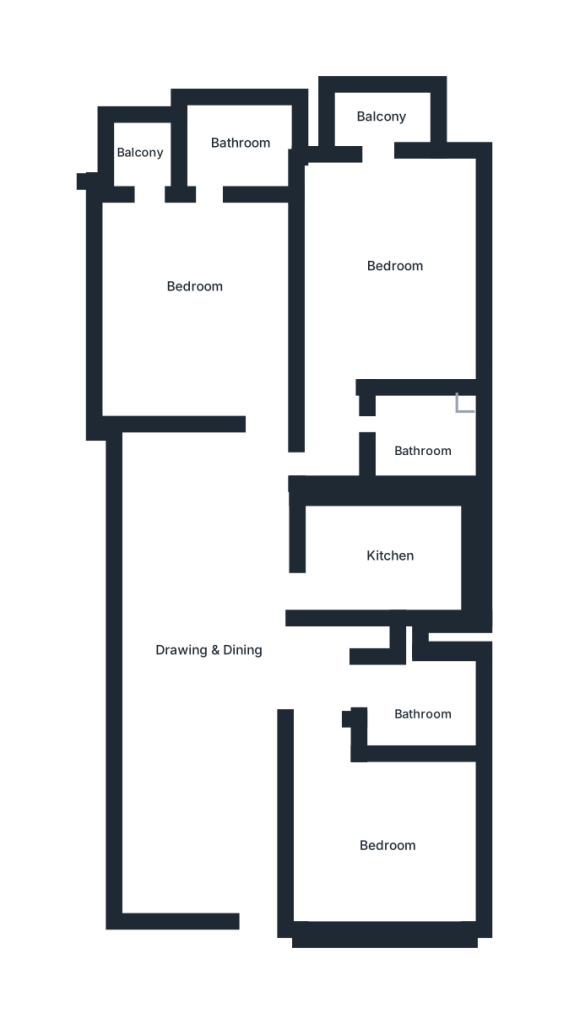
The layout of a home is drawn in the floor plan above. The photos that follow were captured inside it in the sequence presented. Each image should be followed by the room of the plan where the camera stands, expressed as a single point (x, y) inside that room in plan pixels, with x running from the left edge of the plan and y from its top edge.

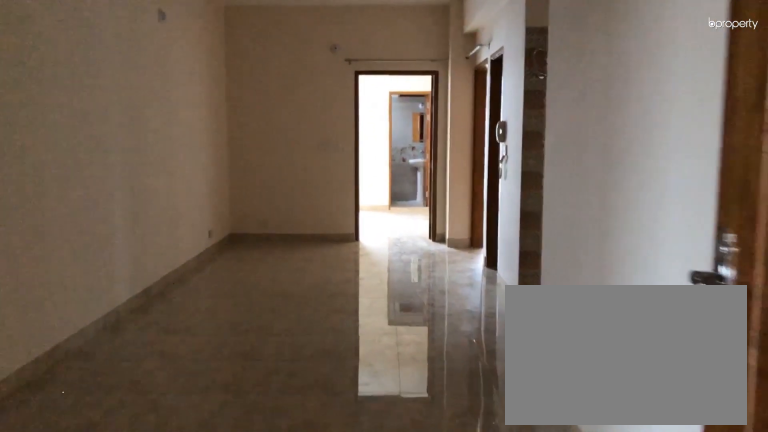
(250, 882)
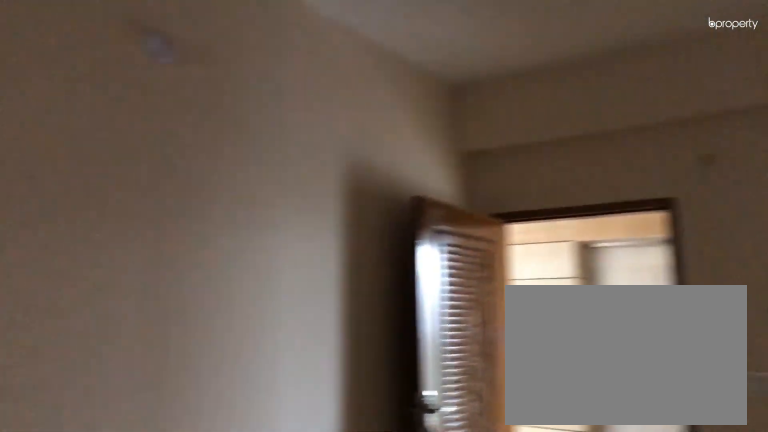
(204, 646)
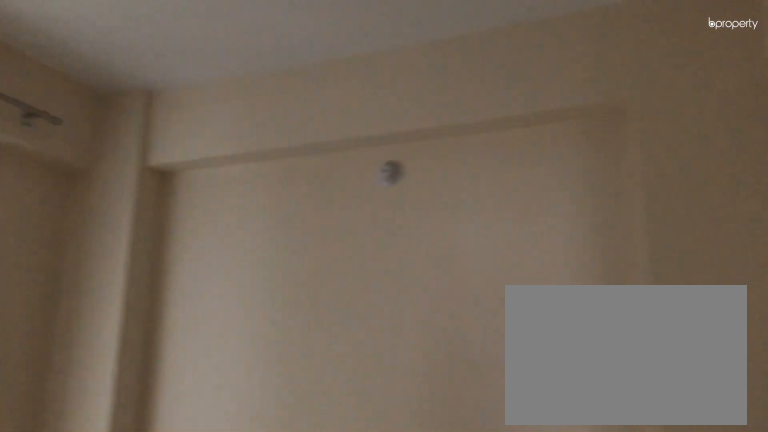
(370, 845)
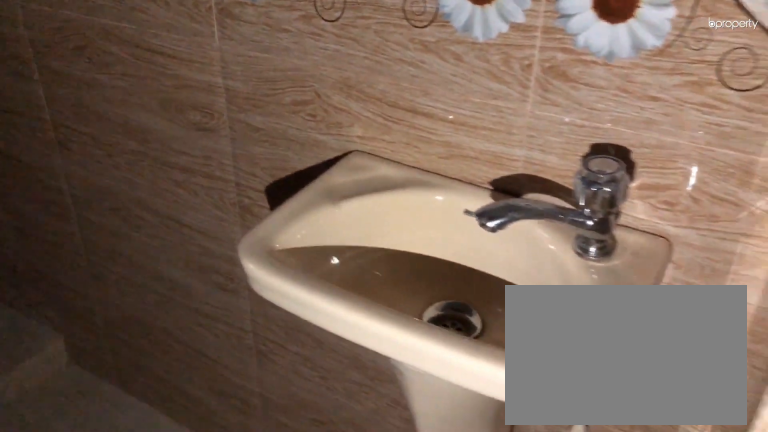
(410, 706)
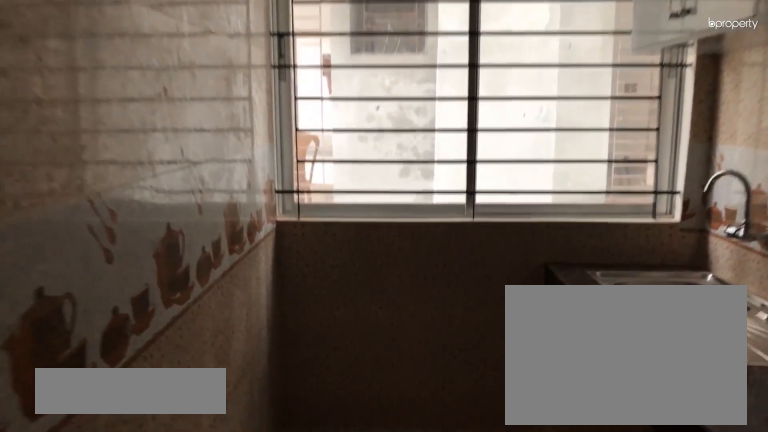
(388, 548)
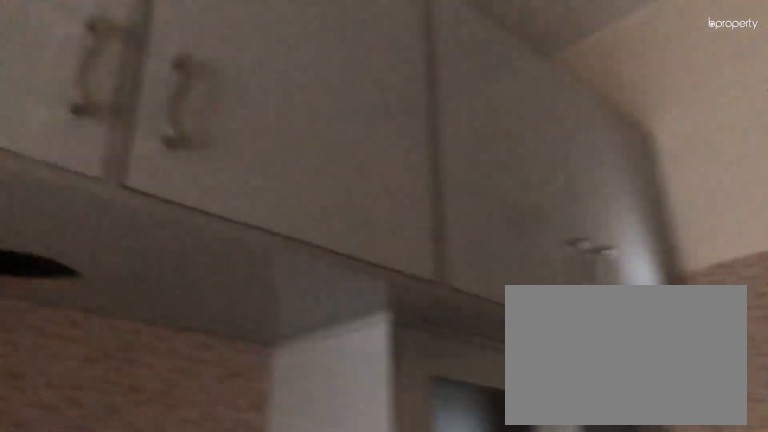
(388, 548)
